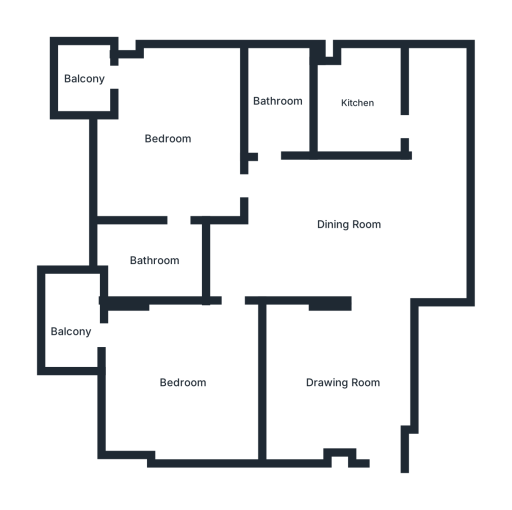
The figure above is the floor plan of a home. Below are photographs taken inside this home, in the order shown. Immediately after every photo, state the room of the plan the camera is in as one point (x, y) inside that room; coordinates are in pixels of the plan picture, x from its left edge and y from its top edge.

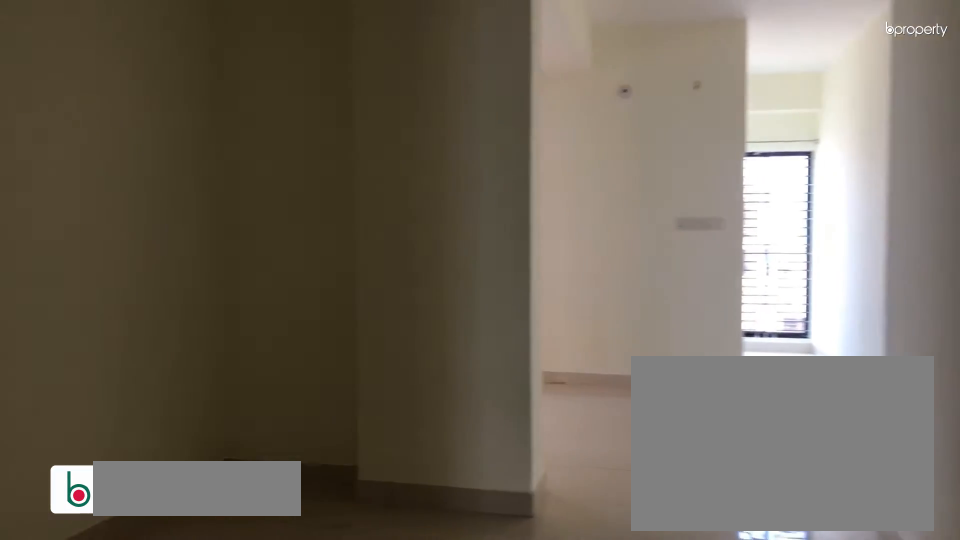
(342, 385)
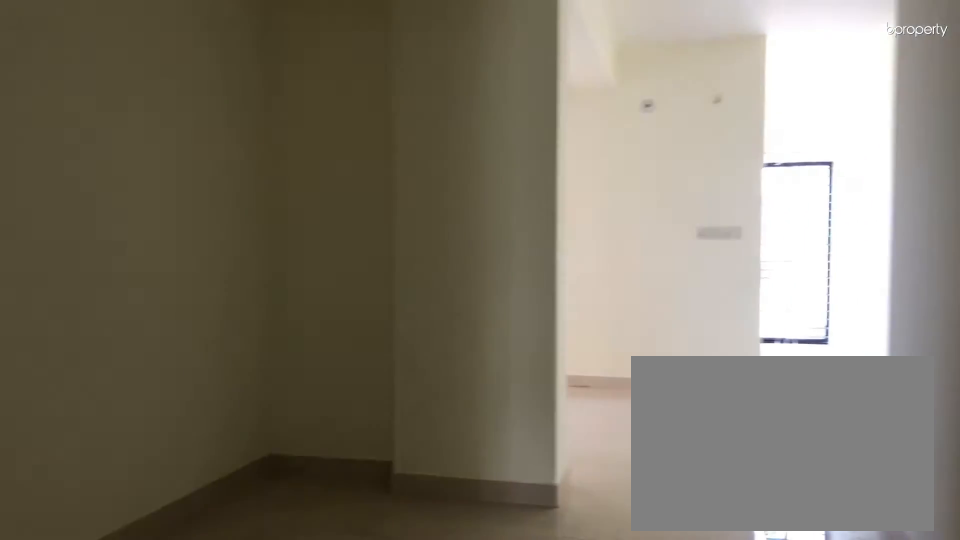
(342, 385)
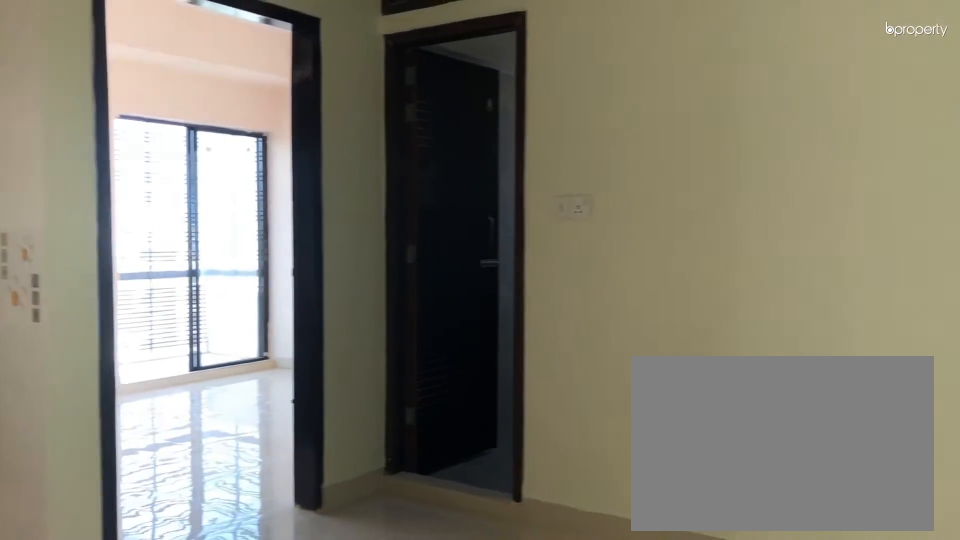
(348, 226)
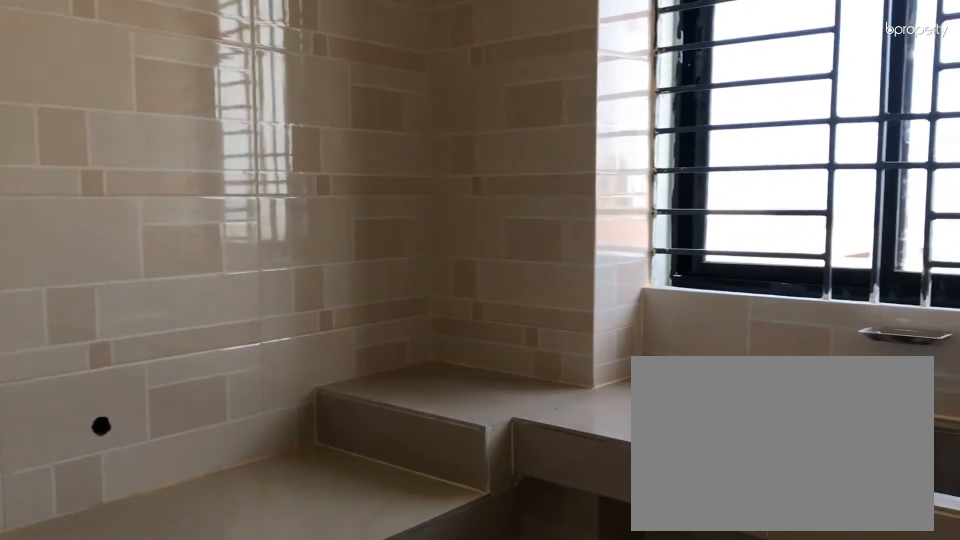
(358, 103)
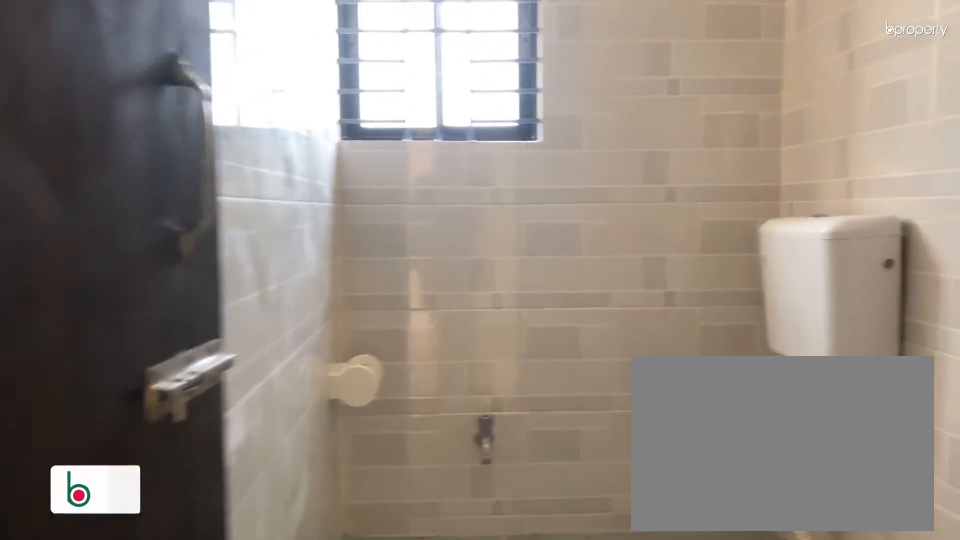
(278, 99)
